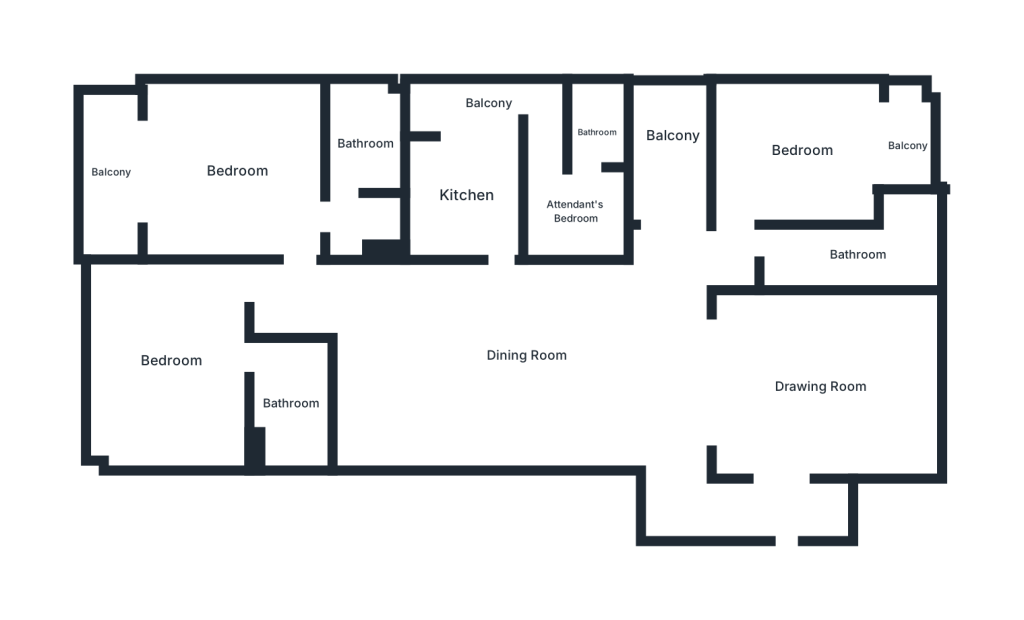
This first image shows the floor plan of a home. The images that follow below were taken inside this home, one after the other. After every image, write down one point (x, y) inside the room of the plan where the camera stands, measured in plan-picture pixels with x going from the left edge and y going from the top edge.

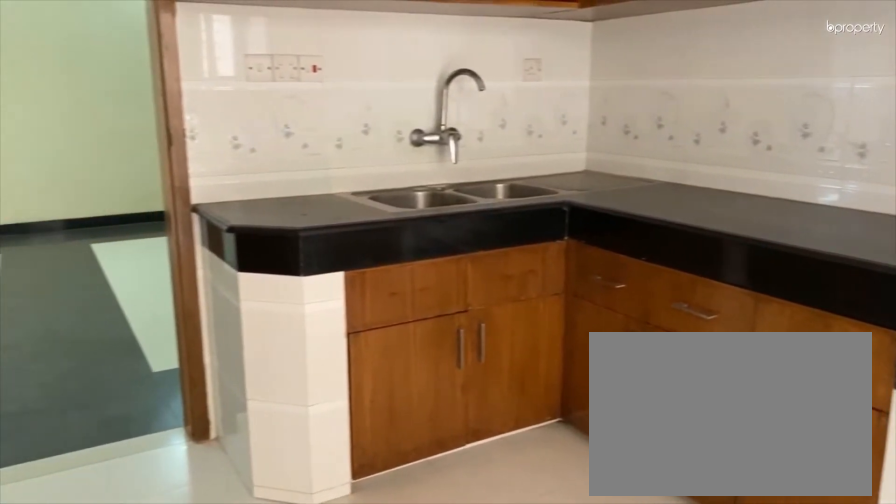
(464, 196)
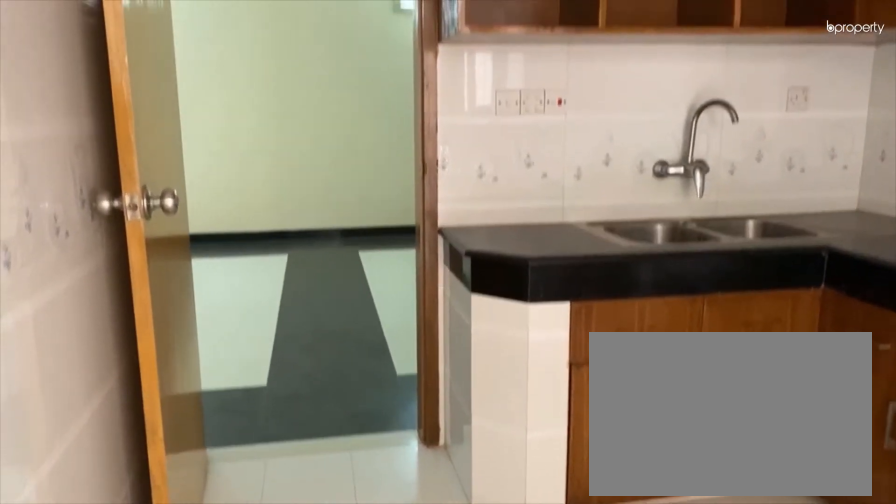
(464, 196)
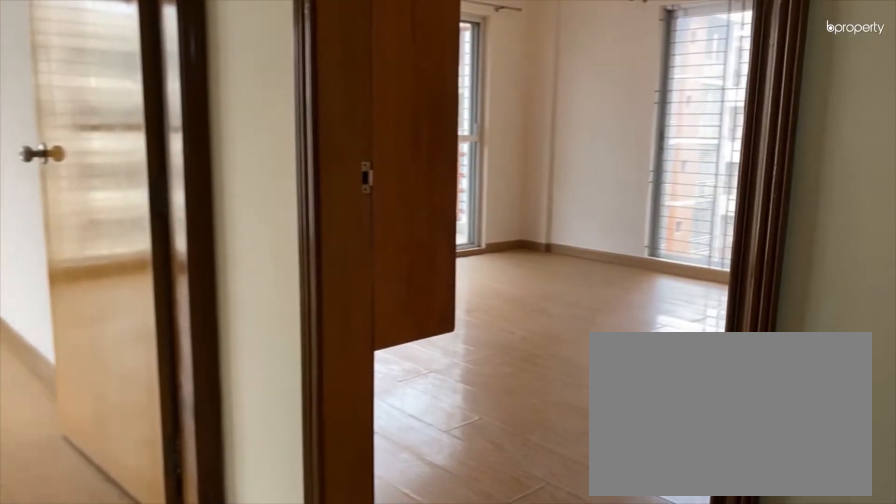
(316, 283)
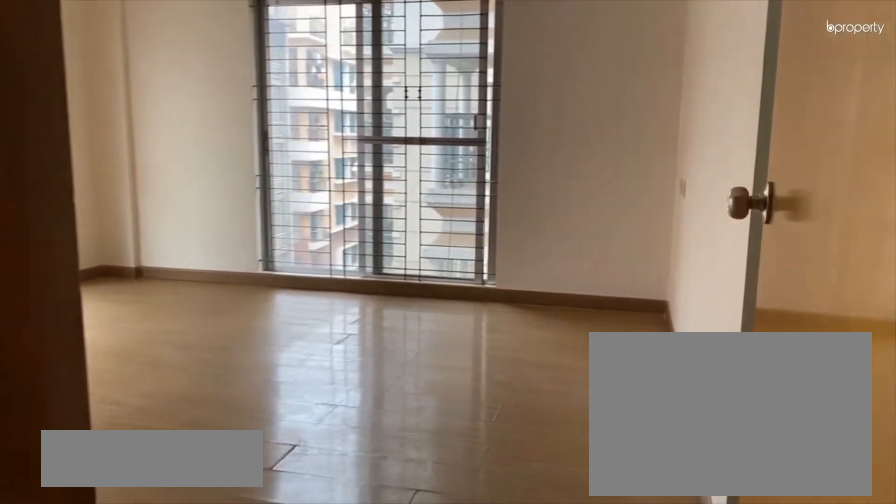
(238, 169)
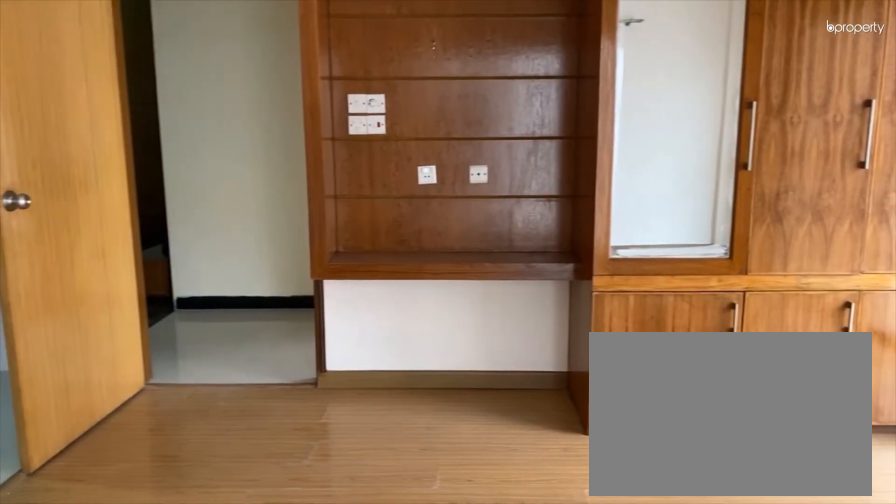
(237, 169)
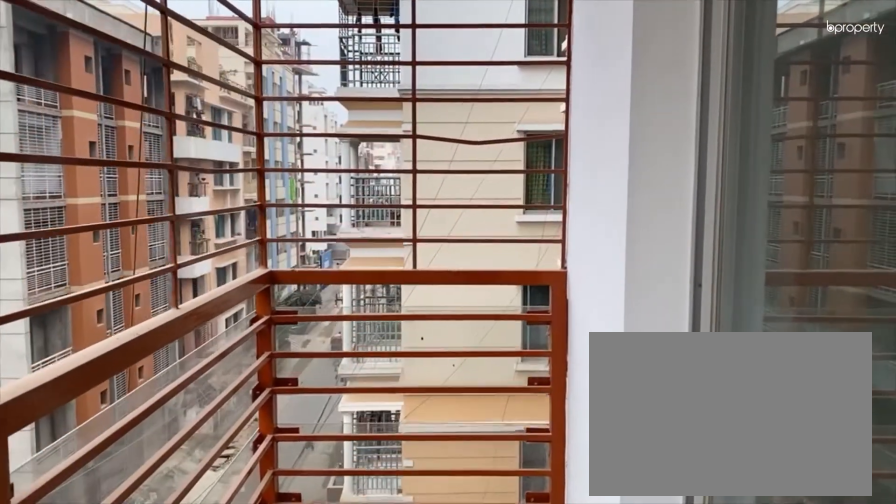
(109, 170)
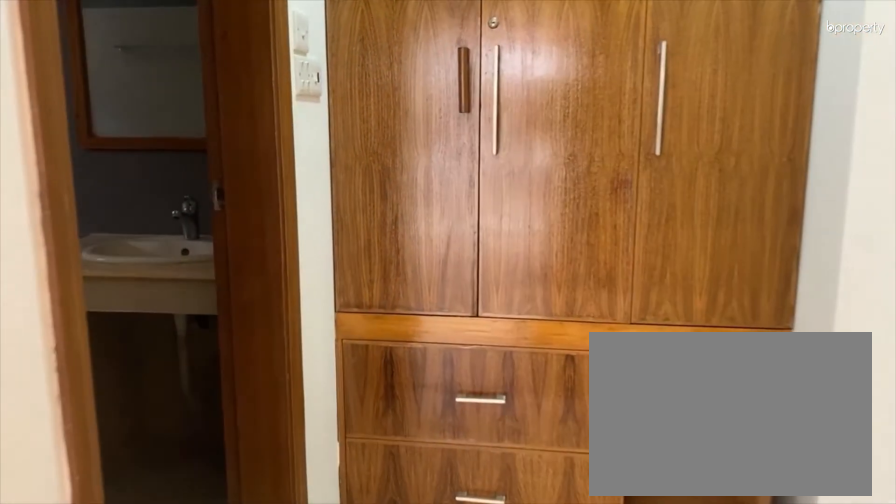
(342, 199)
